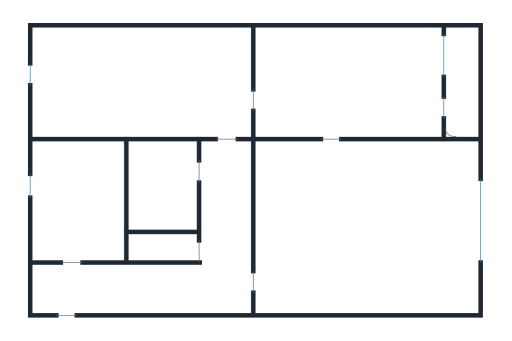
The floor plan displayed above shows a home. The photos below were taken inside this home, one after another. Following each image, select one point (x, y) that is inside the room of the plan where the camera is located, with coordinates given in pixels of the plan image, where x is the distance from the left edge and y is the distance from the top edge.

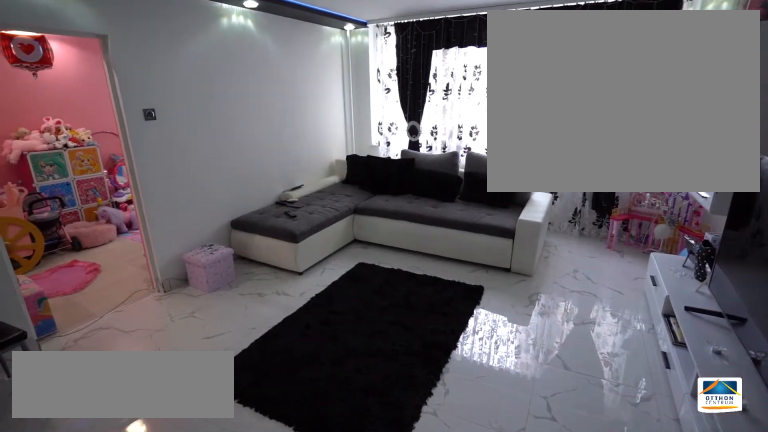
(363, 228)
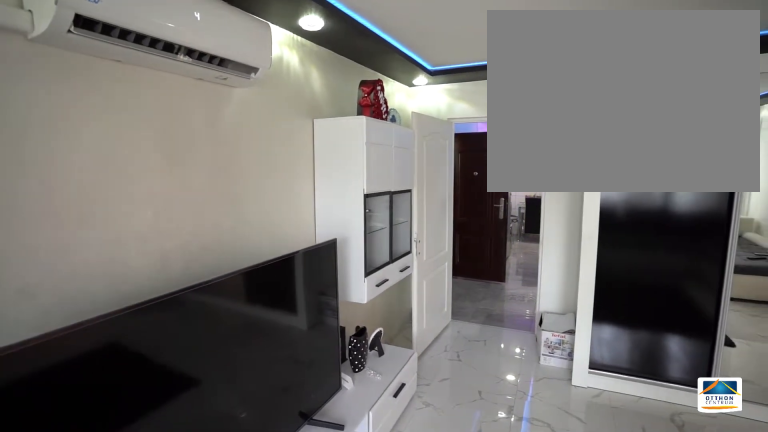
(363, 228)
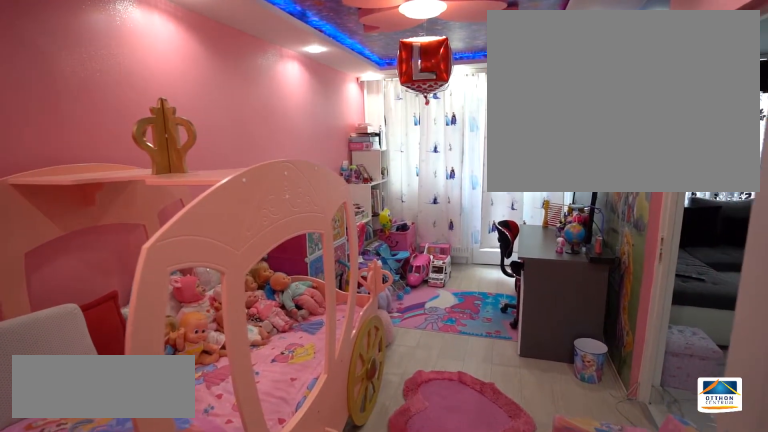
(346, 77)
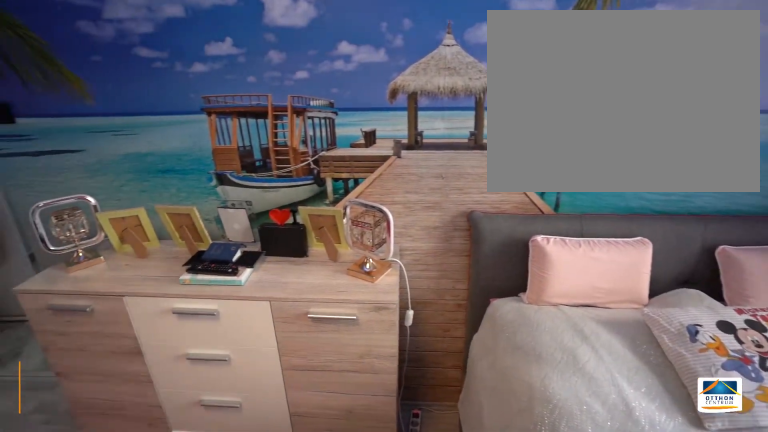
(140, 88)
